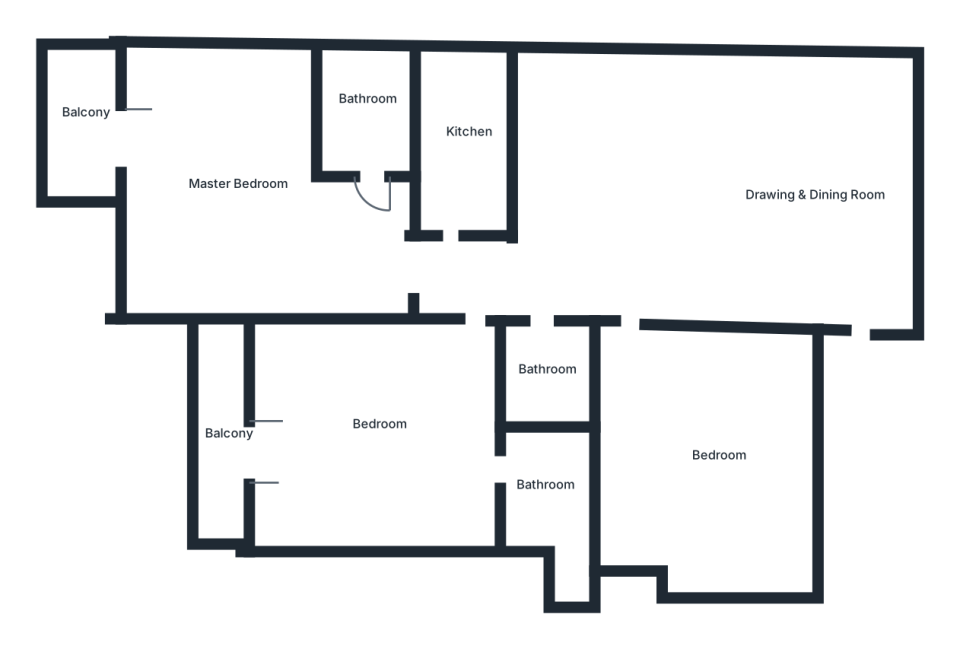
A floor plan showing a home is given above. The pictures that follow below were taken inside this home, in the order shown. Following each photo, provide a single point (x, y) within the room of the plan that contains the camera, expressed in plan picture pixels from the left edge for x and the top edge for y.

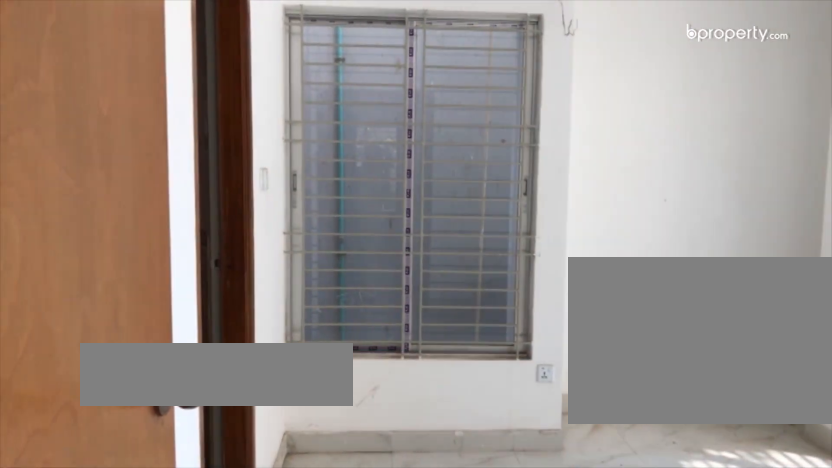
(369, 441)
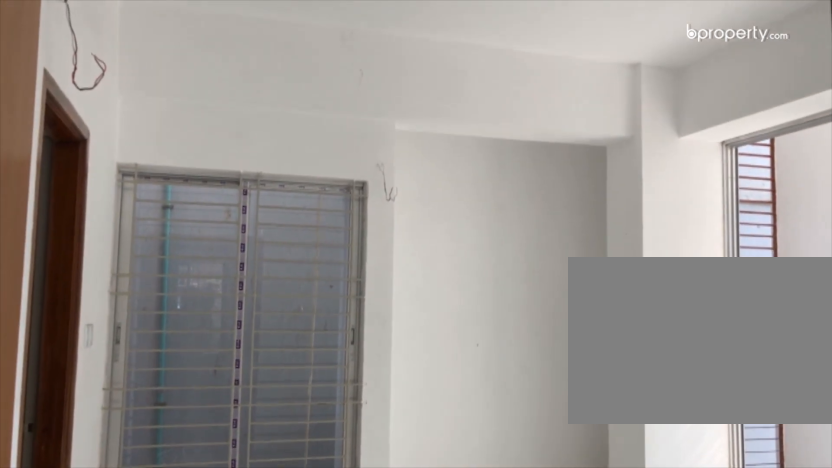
(369, 441)
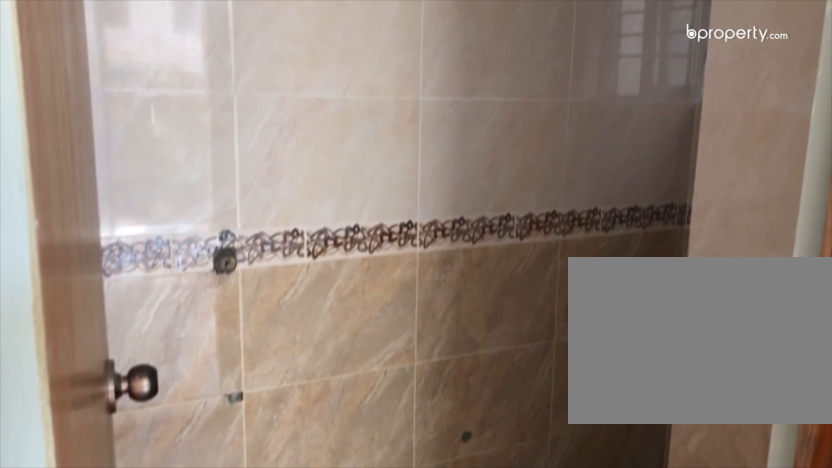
(542, 476)
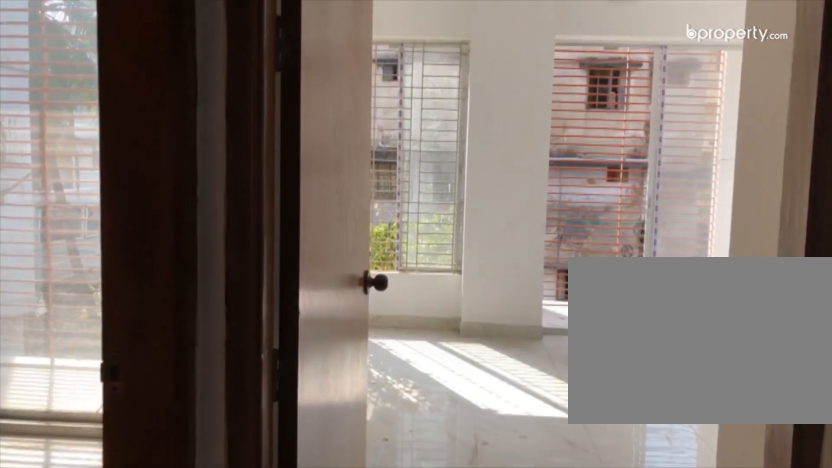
(430, 261)
